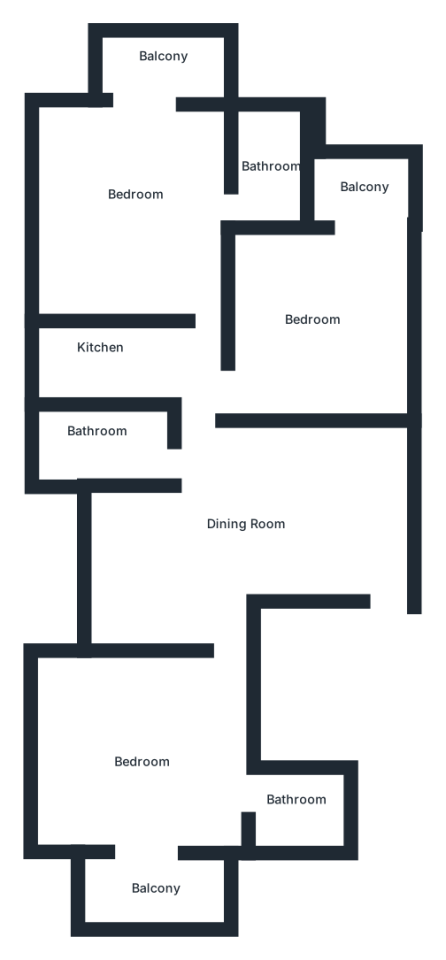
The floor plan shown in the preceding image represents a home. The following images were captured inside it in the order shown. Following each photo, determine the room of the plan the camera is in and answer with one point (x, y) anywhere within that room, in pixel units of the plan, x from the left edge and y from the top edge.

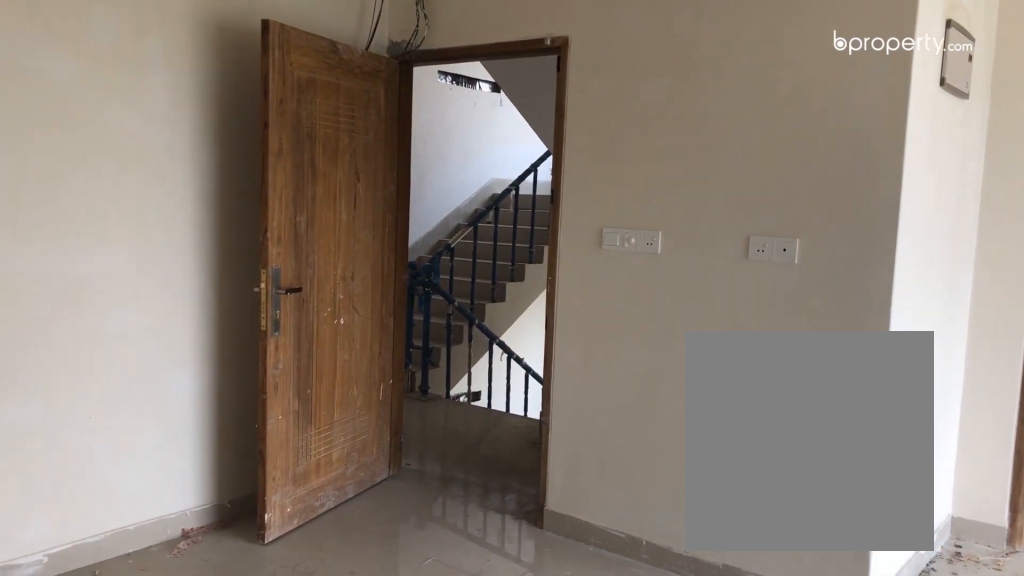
(248, 538)
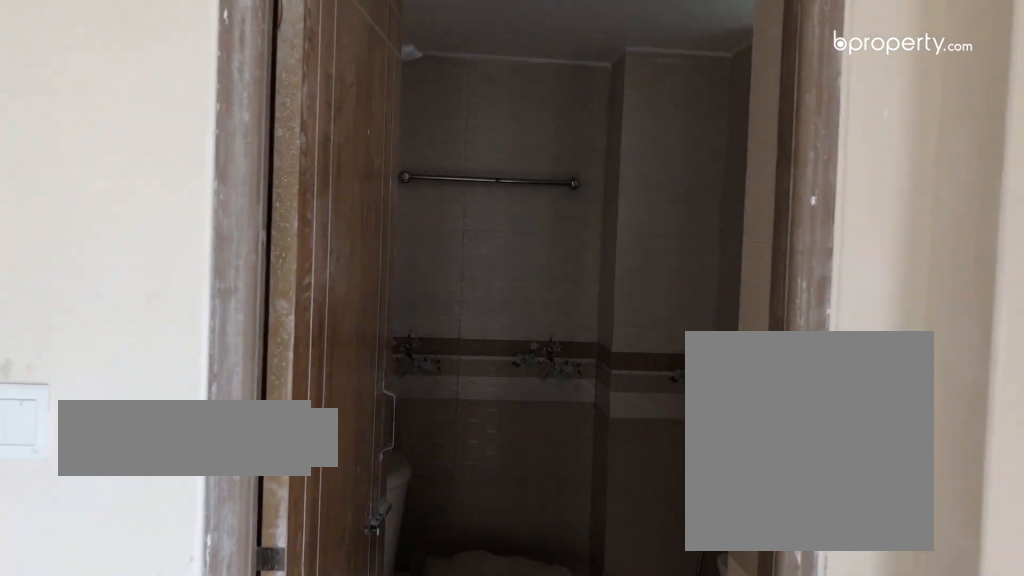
(161, 813)
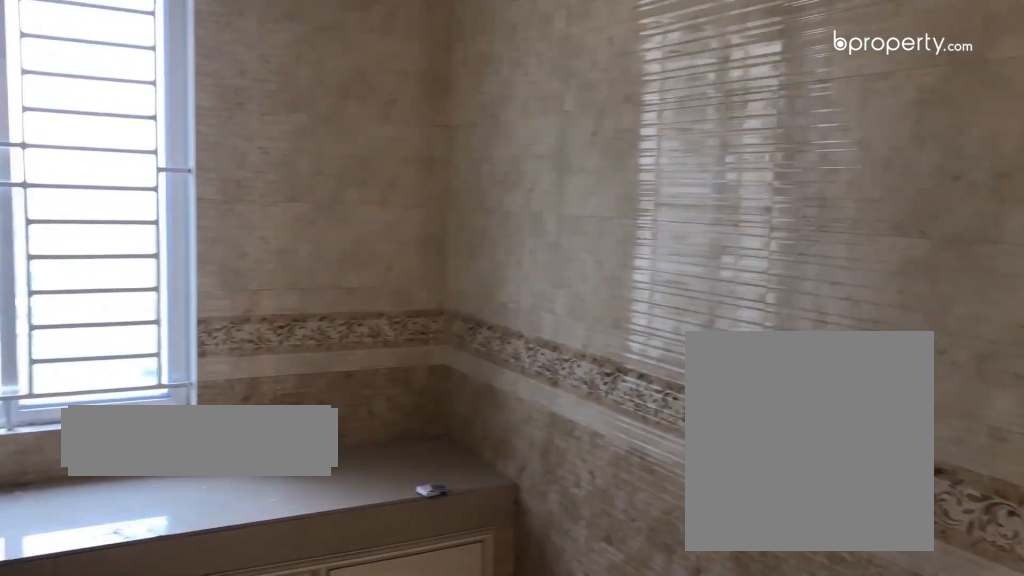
(102, 363)
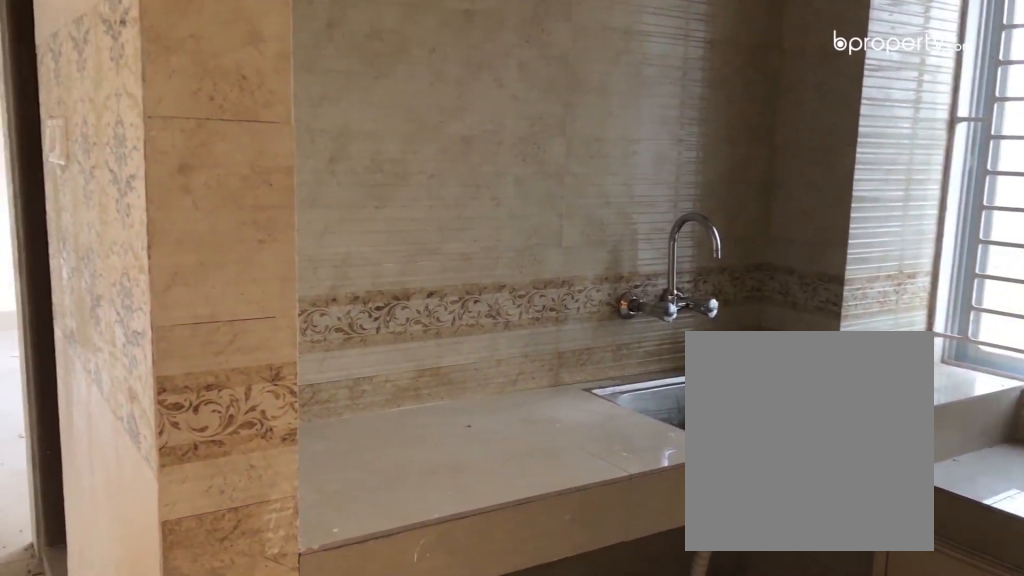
(102, 363)
